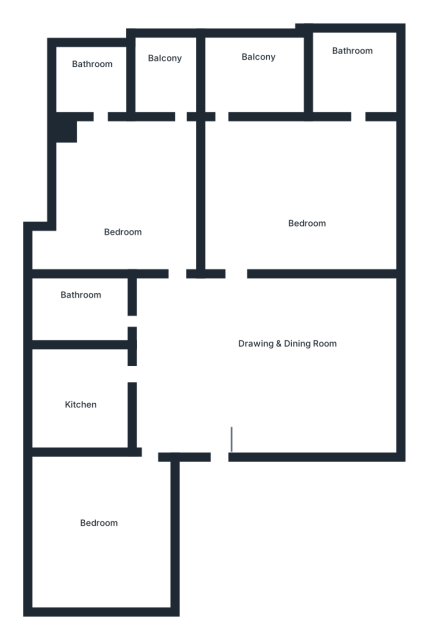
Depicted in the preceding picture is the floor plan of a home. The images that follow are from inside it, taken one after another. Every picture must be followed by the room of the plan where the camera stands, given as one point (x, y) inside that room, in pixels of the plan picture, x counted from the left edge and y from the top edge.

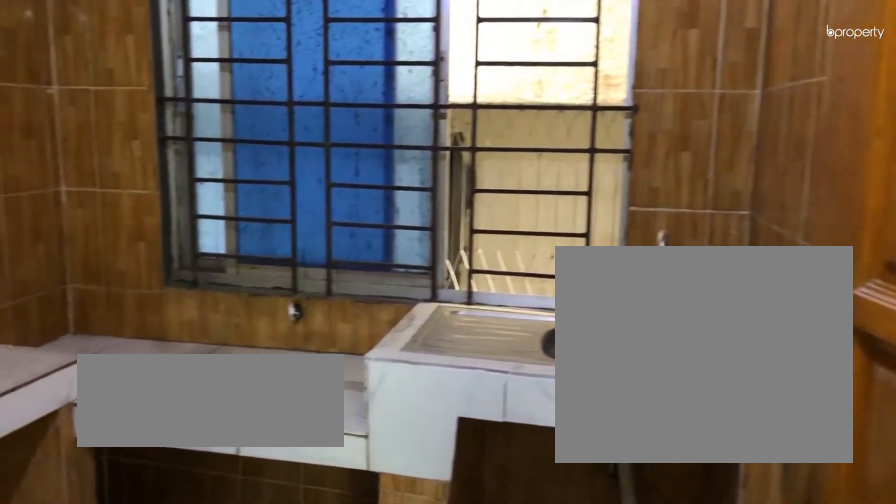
(78, 389)
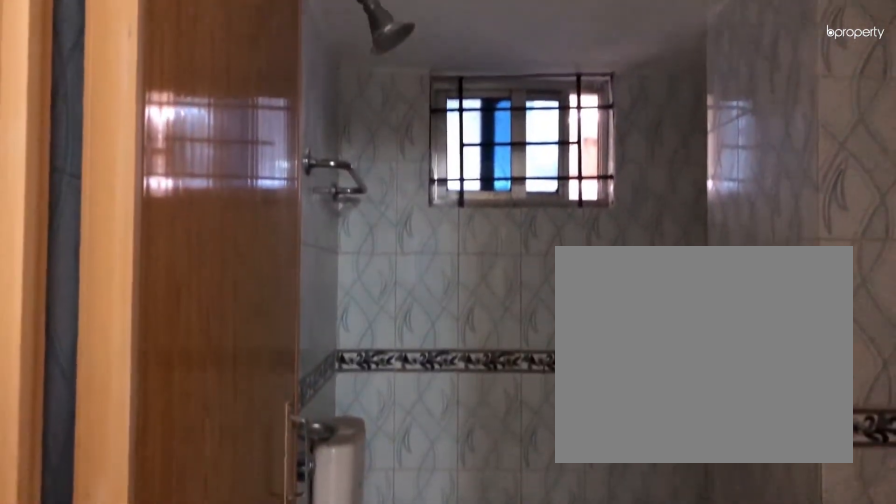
(82, 306)
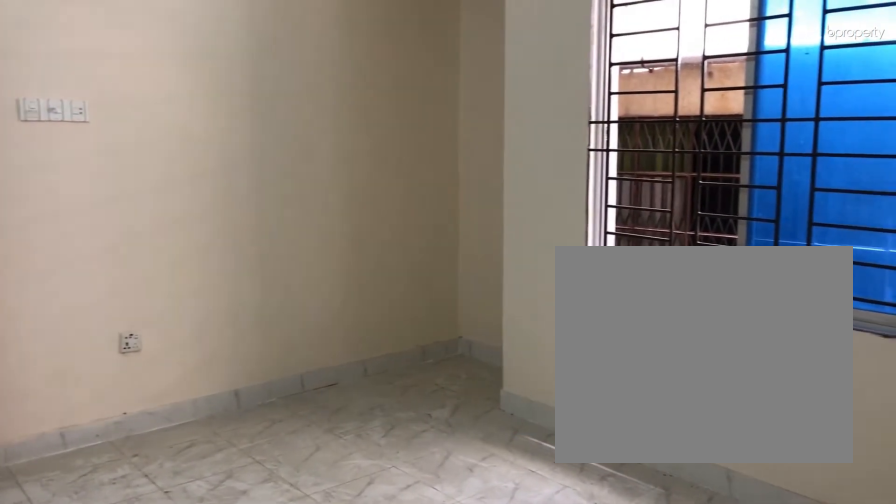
(120, 194)
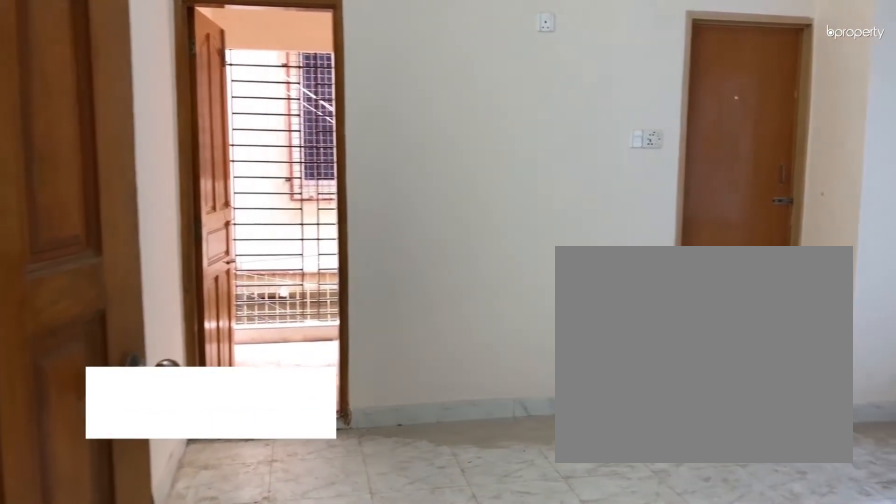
(311, 201)
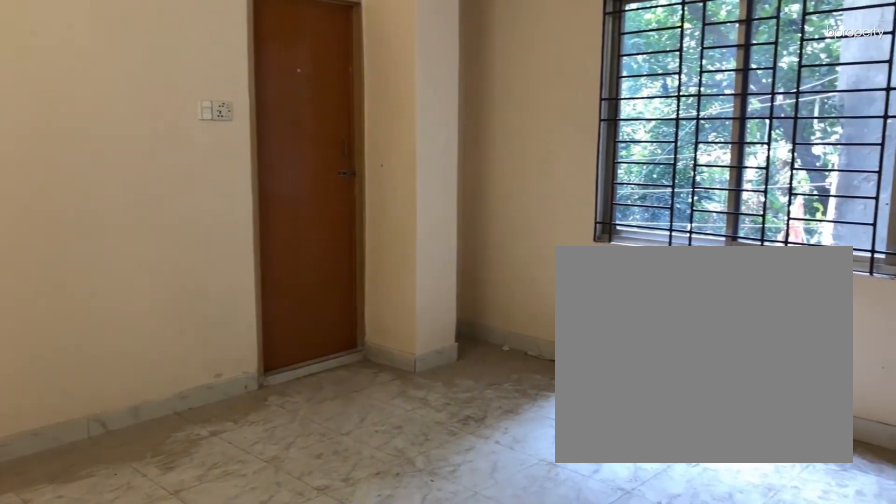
(311, 201)
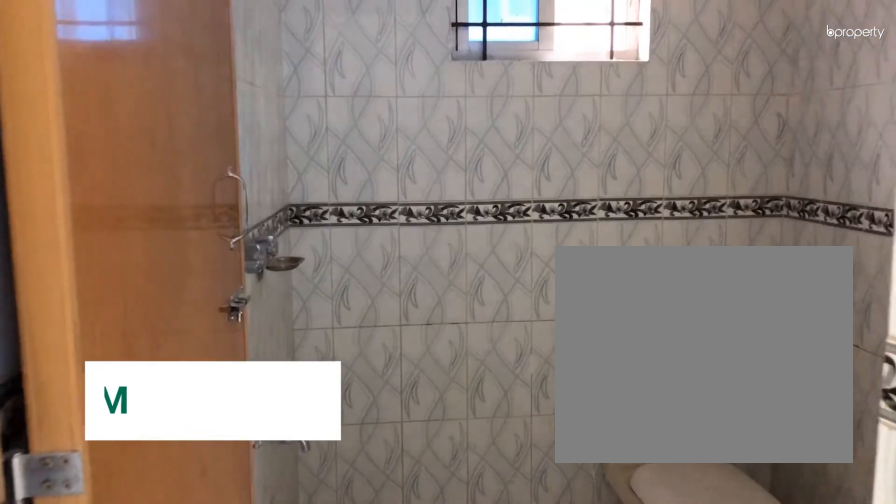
(359, 76)
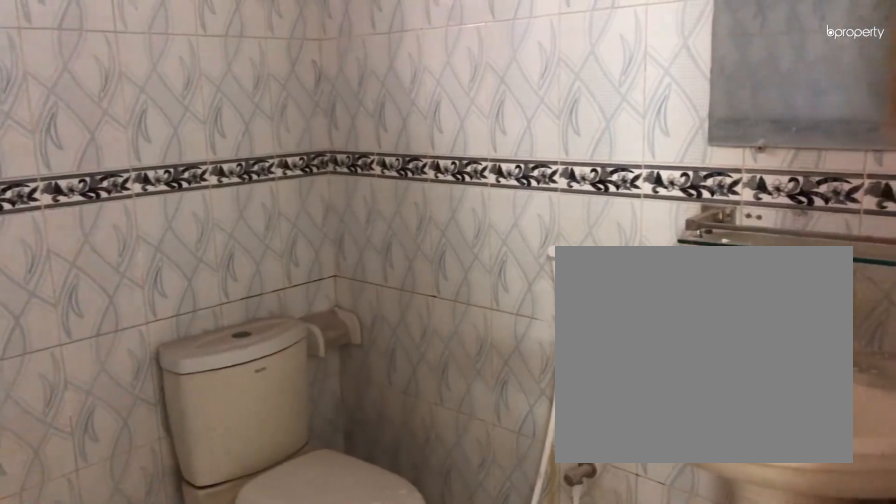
(359, 76)
